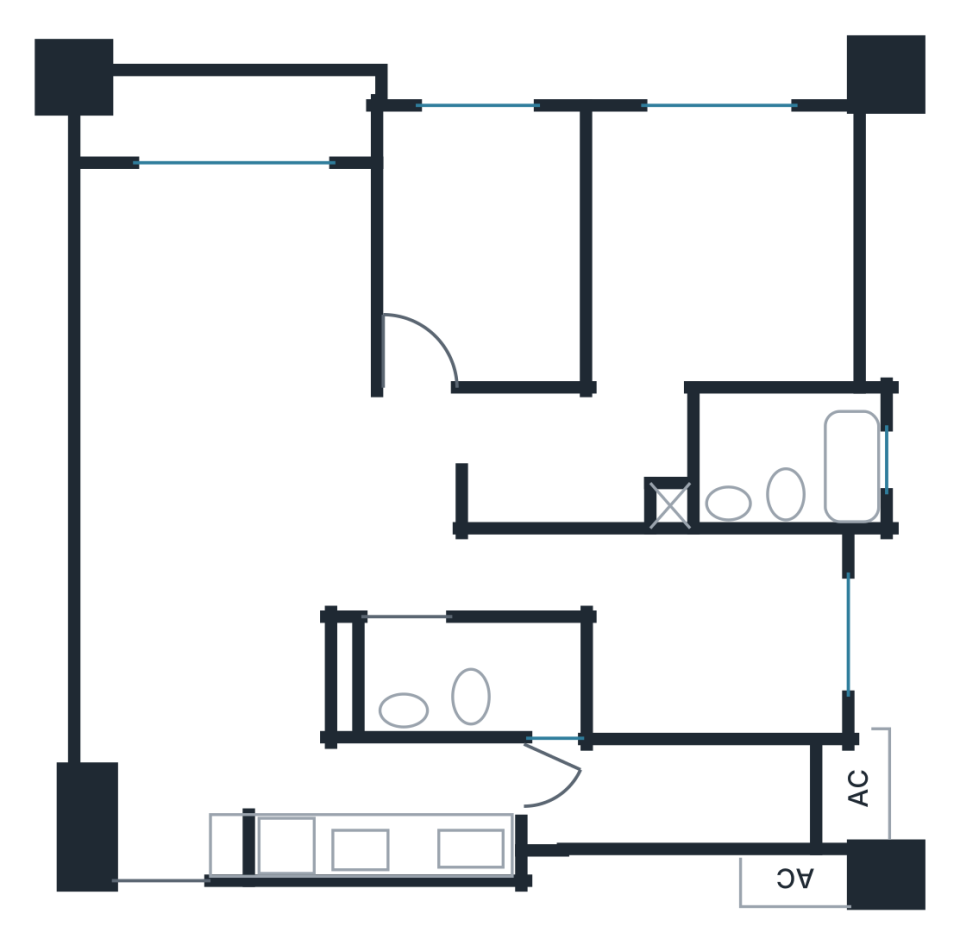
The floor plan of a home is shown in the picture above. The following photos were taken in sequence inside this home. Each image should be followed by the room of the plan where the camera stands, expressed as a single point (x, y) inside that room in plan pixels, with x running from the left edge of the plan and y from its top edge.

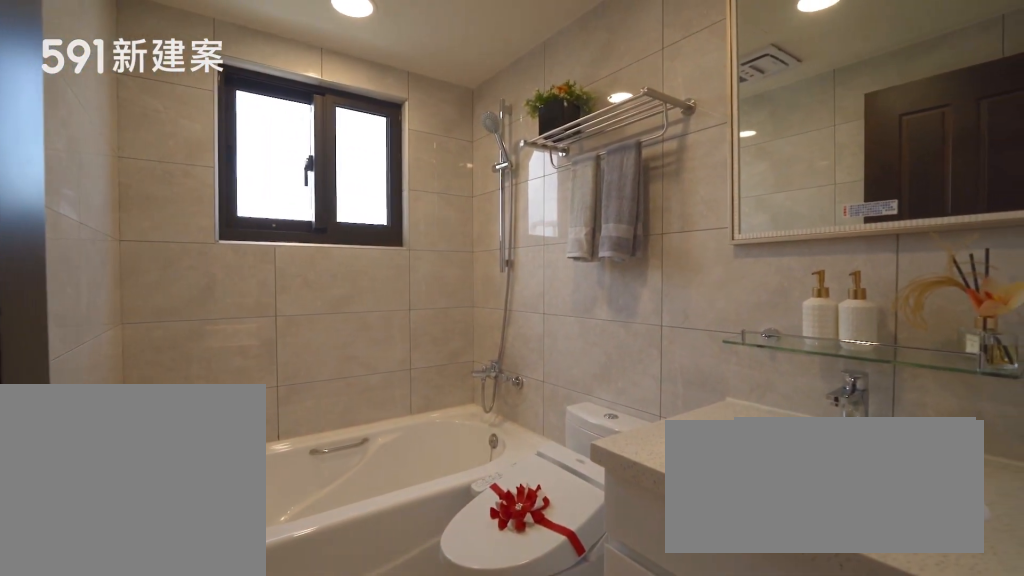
(791, 463)
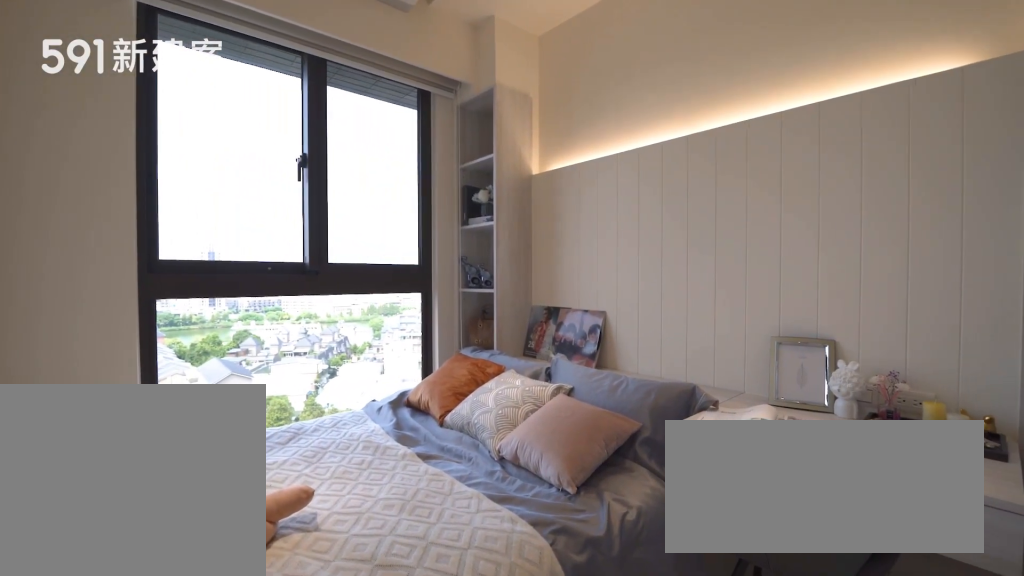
(684, 628)
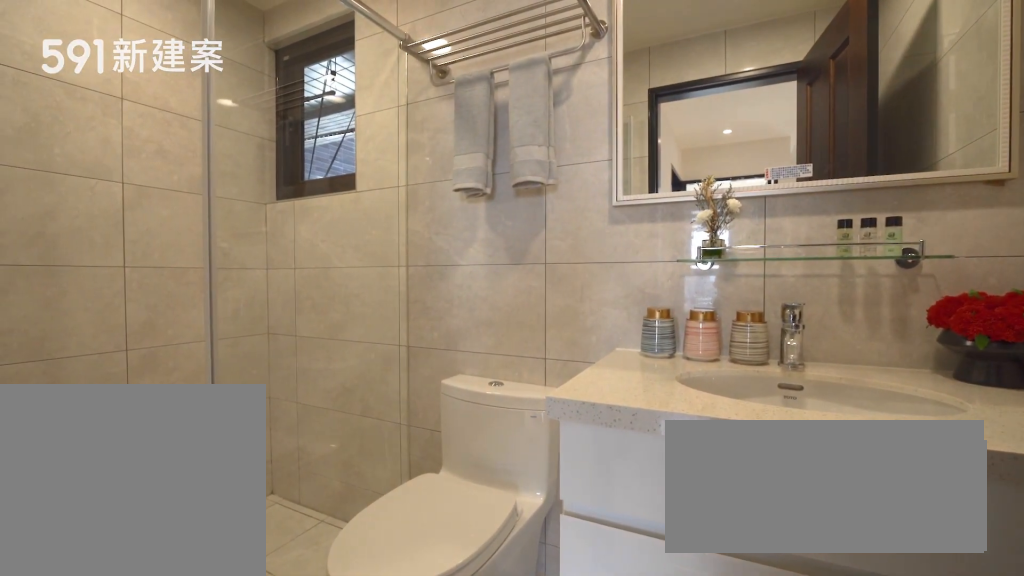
(478, 679)
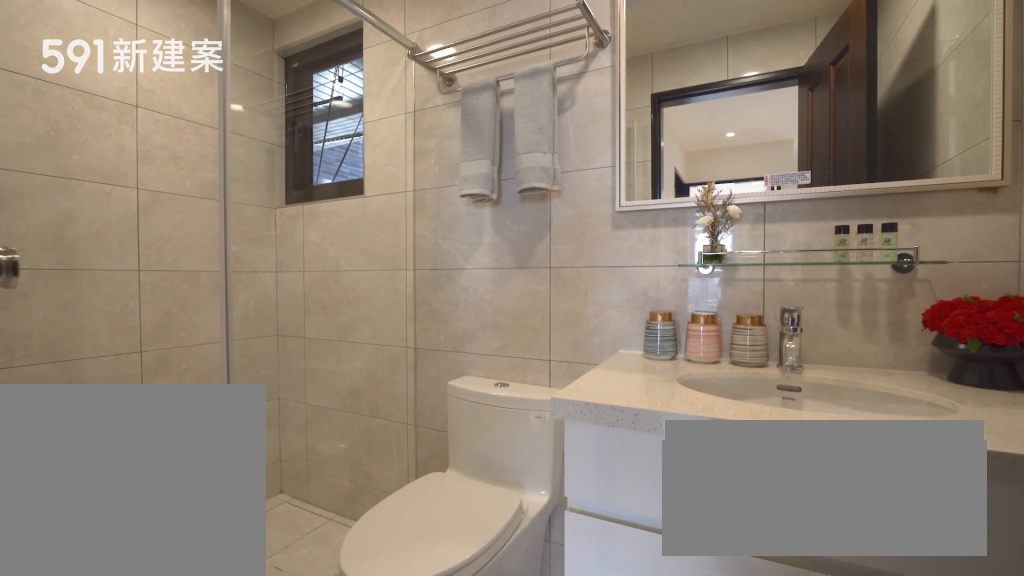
(478, 679)
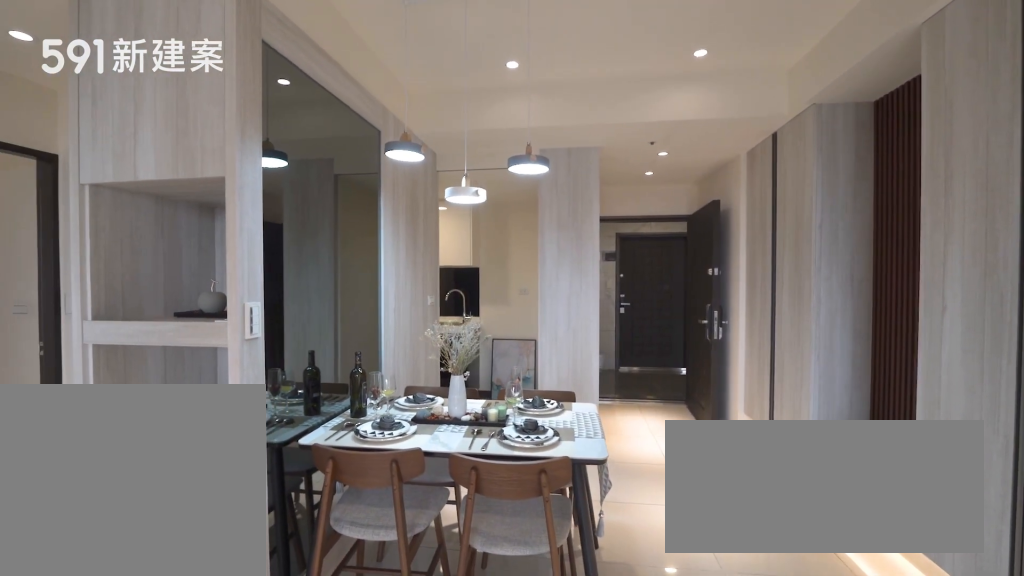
(200, 616)
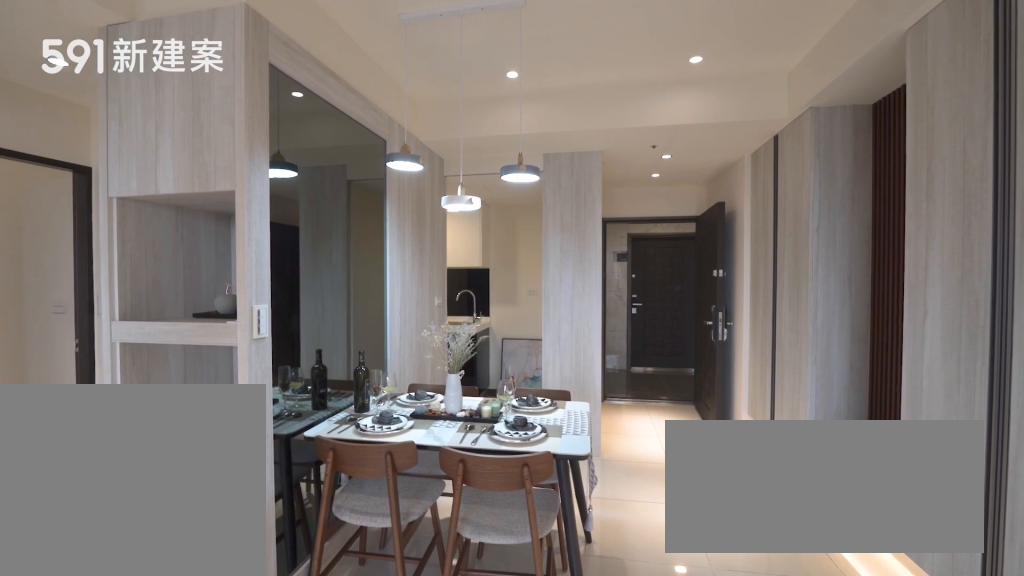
(200, 616)
